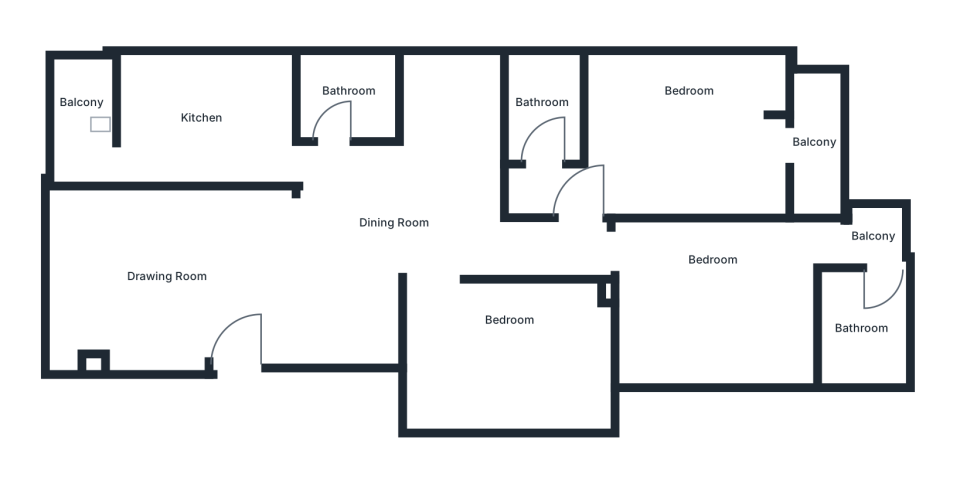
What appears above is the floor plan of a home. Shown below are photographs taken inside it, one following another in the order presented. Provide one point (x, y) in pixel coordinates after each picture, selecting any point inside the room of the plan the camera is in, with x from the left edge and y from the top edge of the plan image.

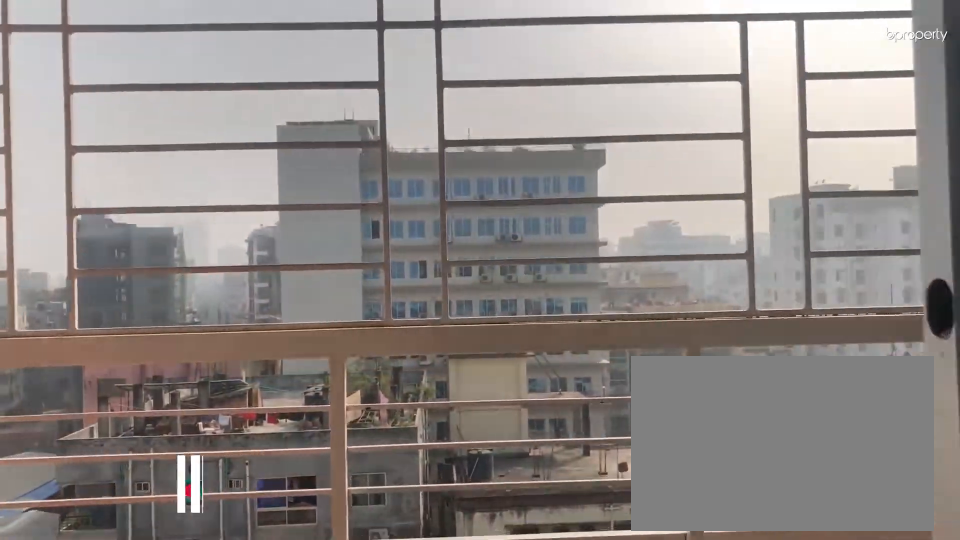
(814, 143)
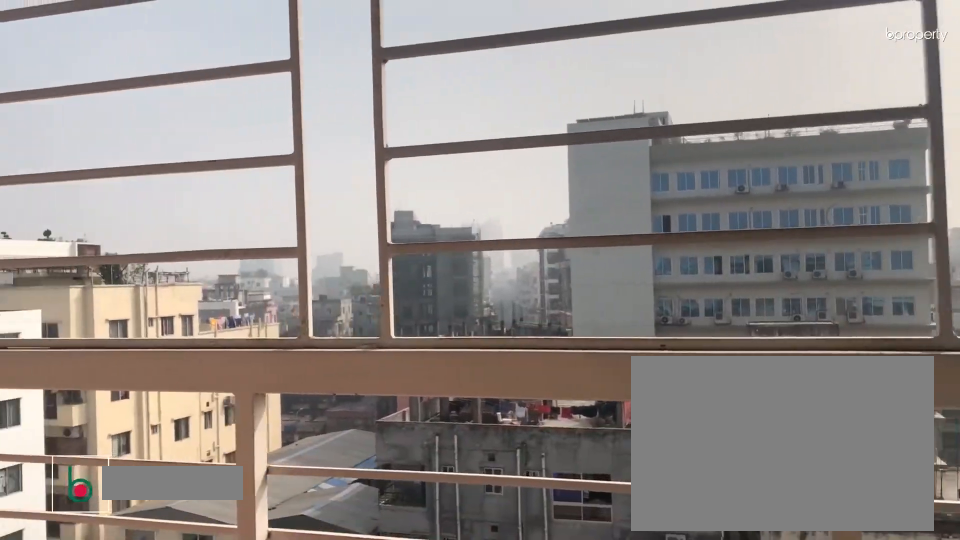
(814, 143)
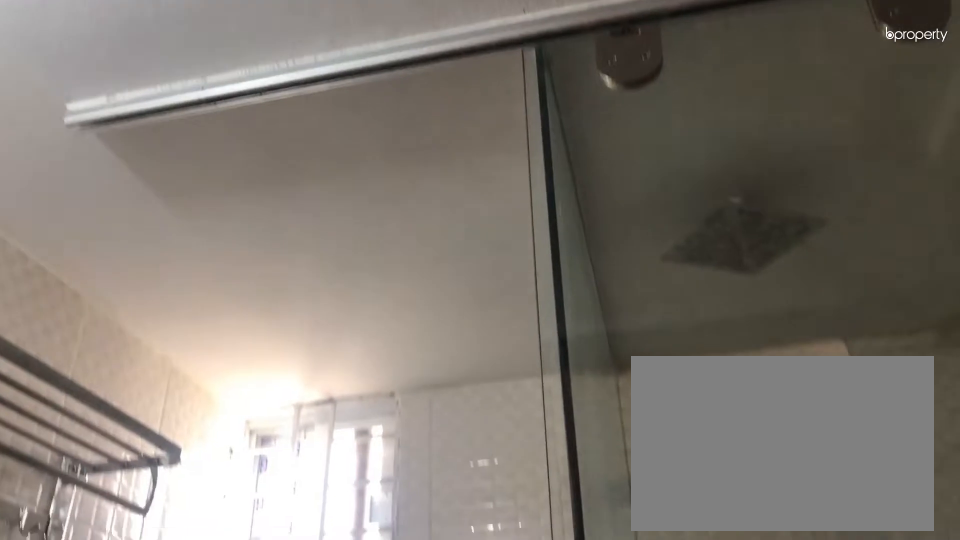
(540, 105)
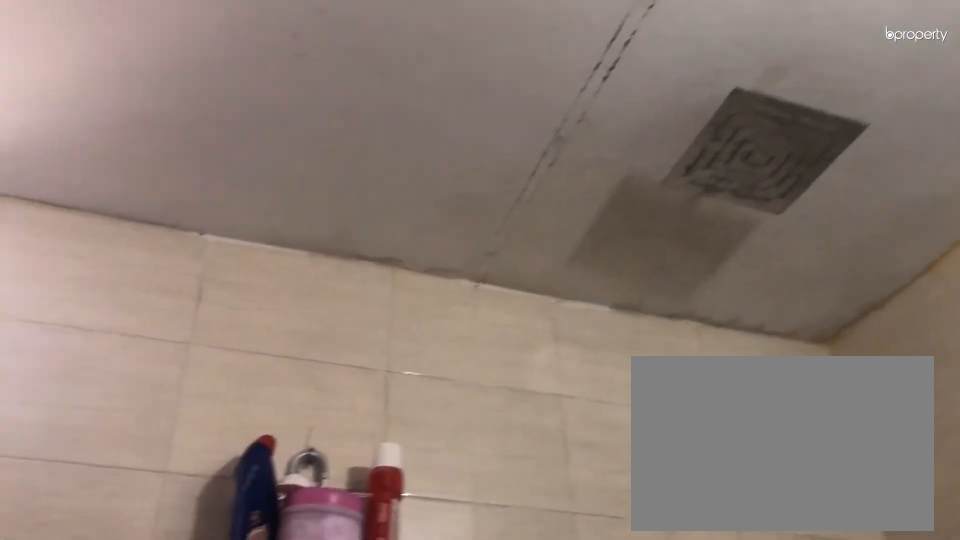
(350, 94)
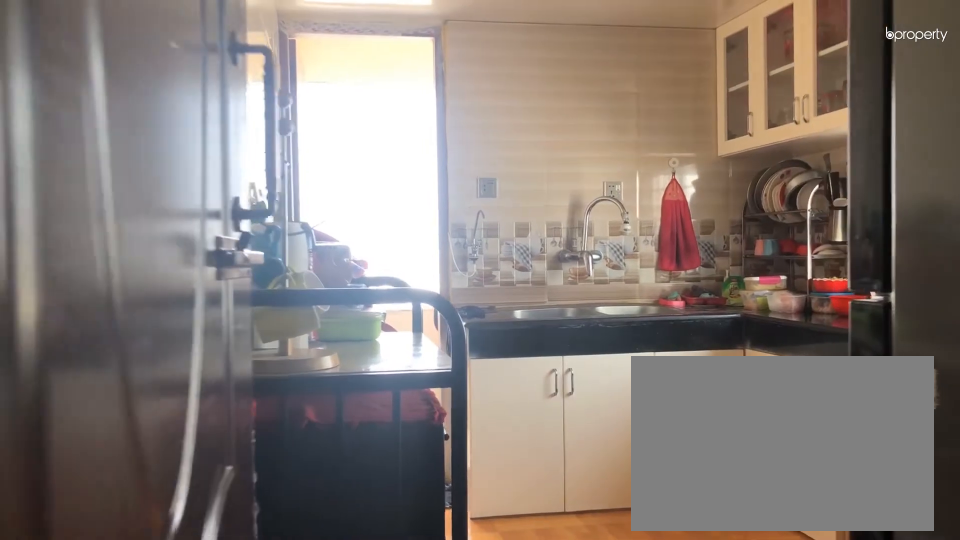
(202, 119)
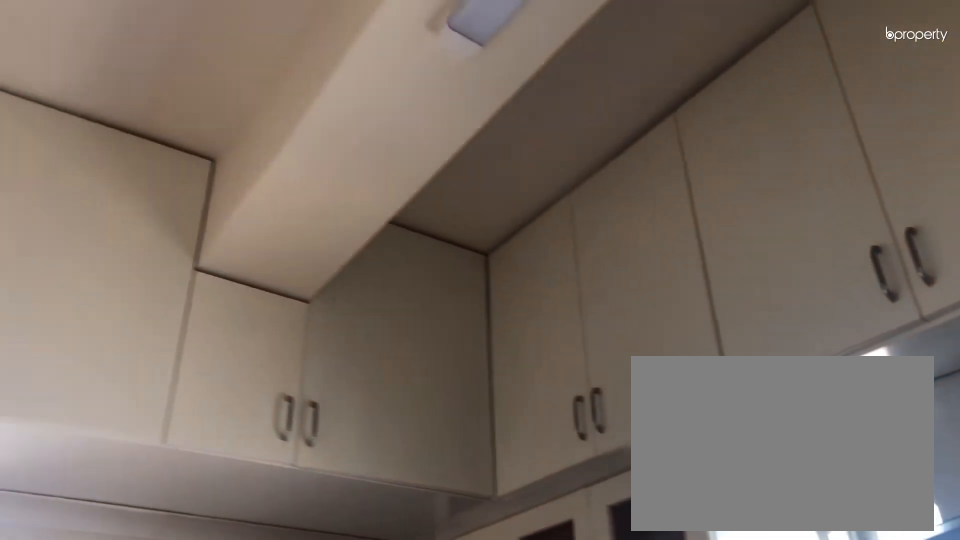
(203, 119)
